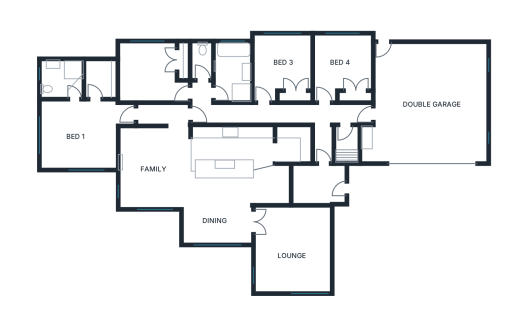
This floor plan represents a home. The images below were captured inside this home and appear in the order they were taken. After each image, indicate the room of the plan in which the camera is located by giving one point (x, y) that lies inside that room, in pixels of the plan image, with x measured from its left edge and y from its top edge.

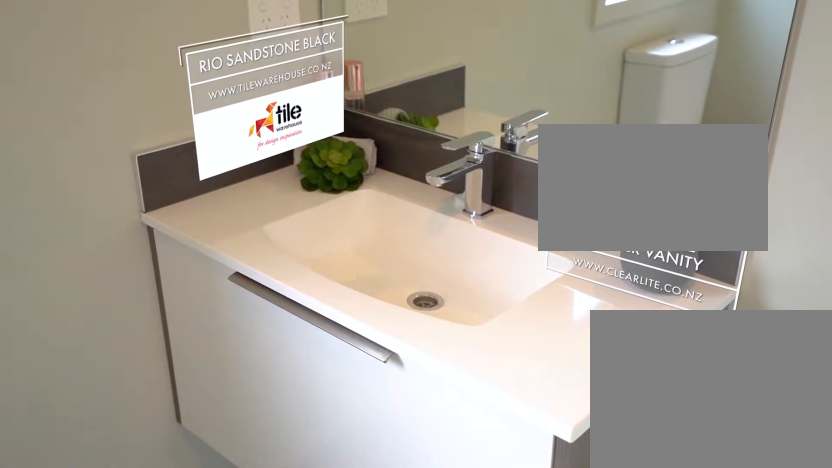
(63, 79)
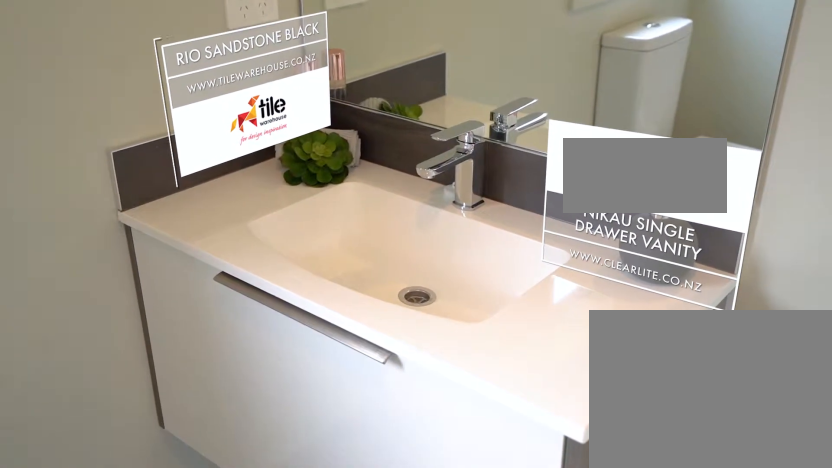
(63, 79)
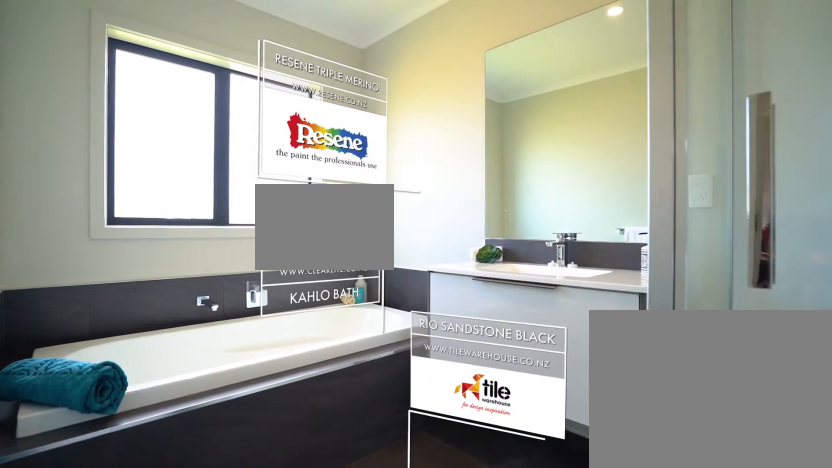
(232, 72)
